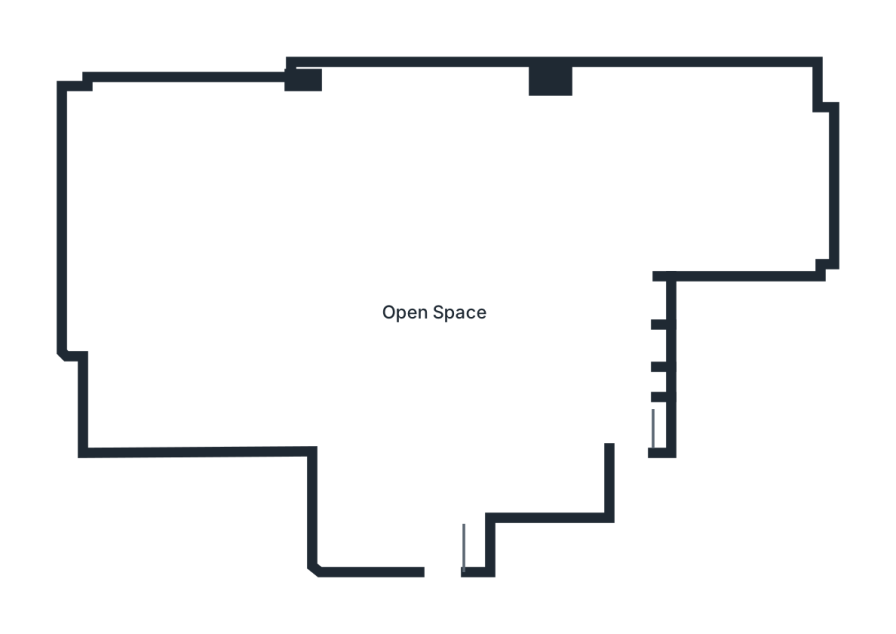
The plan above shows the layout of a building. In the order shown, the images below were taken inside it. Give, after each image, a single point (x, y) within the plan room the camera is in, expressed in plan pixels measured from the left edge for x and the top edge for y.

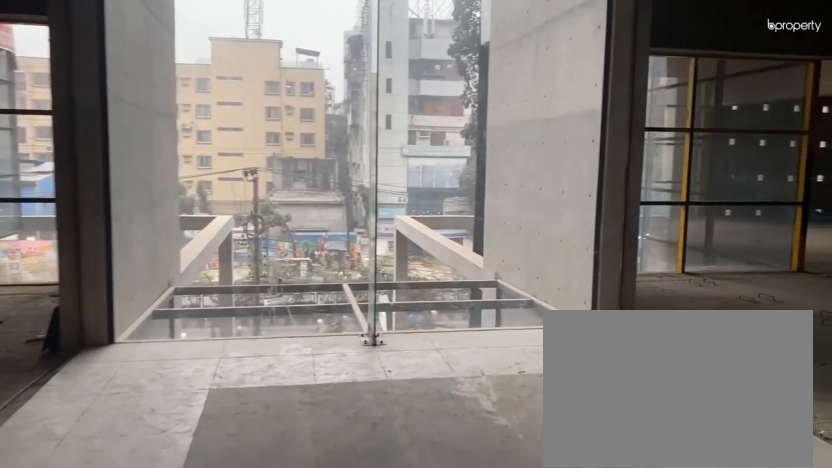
(447, 538)
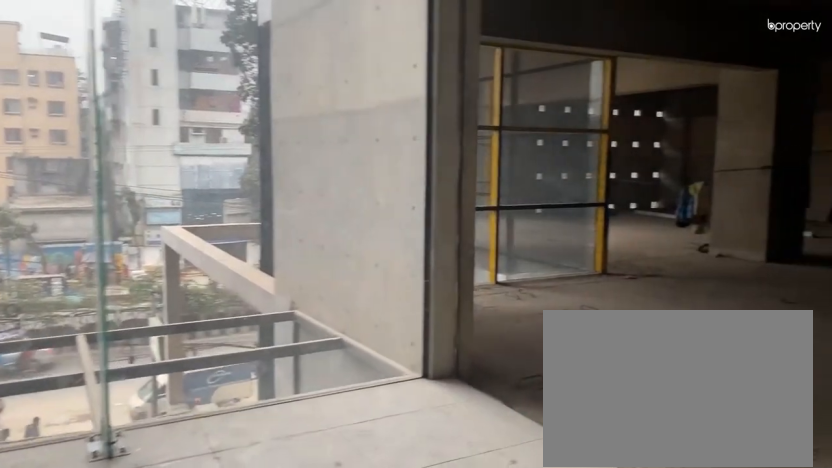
(447, 538)
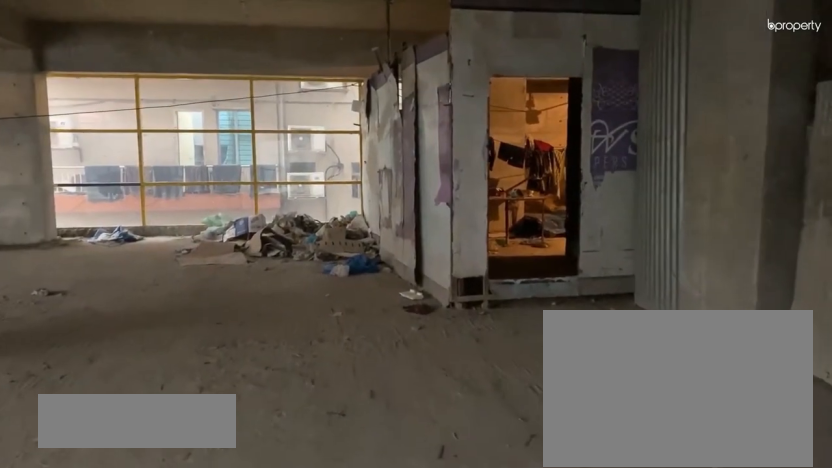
(447, 336)
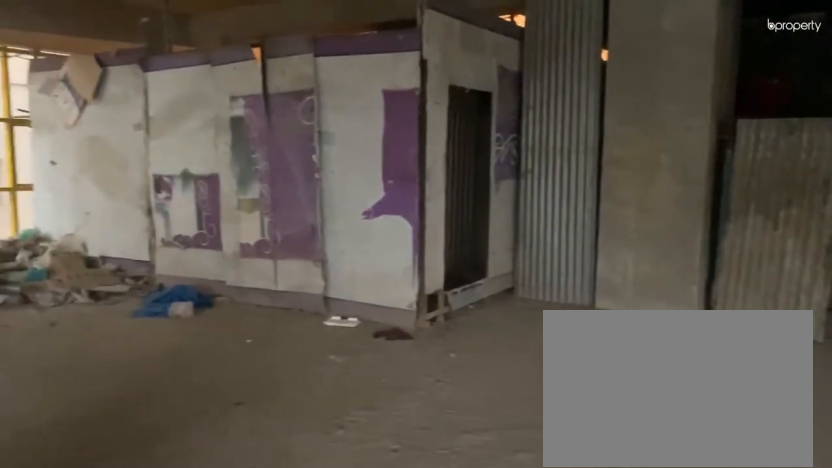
(447, 336)
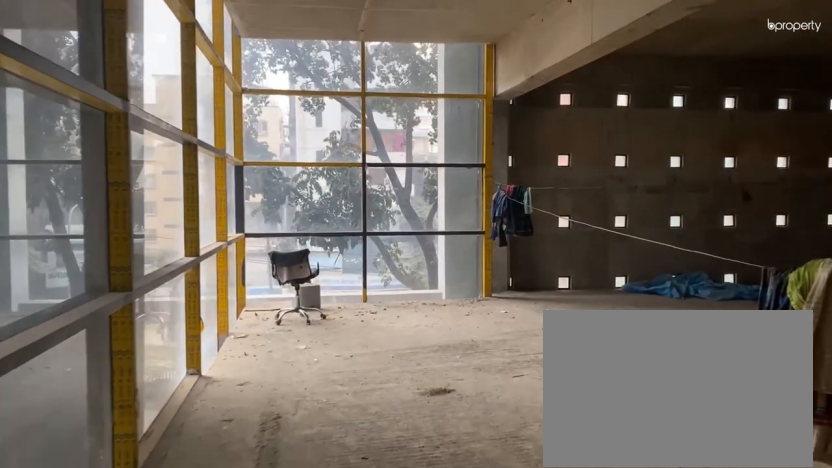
(259, 406)
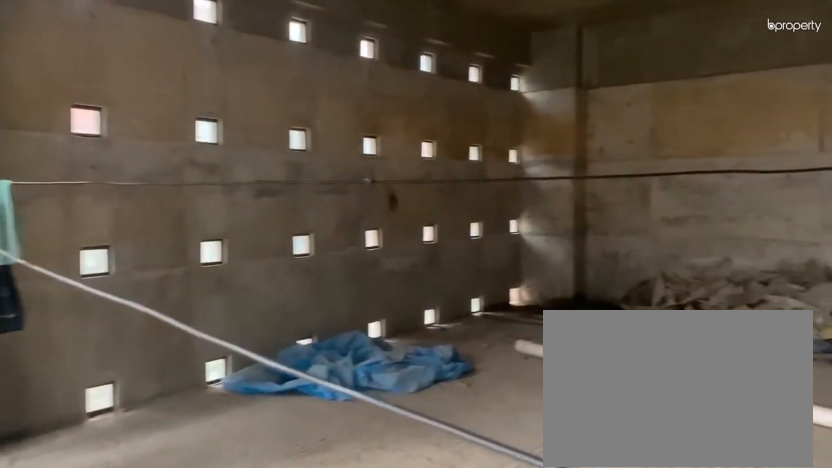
(137, 227)
